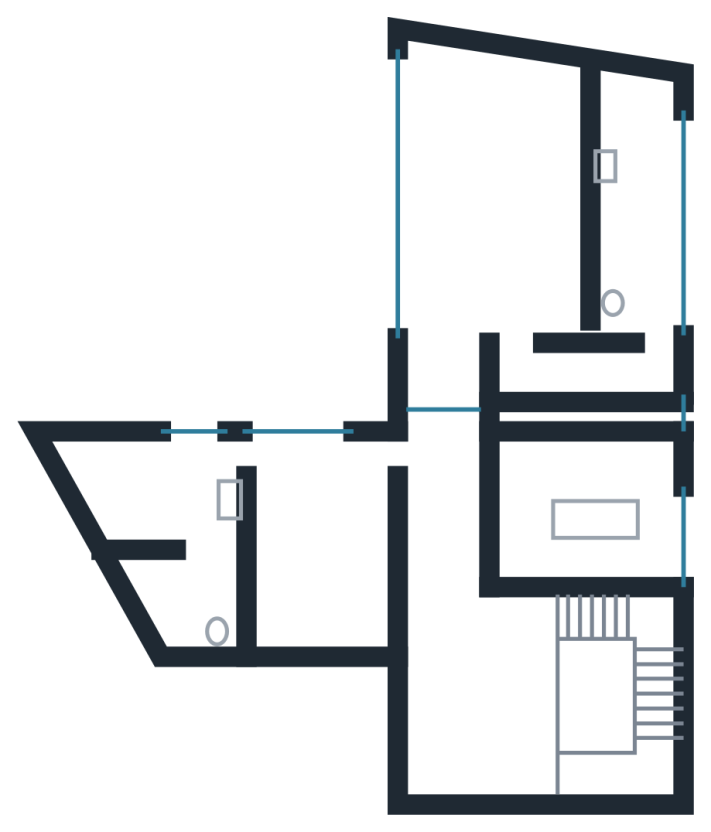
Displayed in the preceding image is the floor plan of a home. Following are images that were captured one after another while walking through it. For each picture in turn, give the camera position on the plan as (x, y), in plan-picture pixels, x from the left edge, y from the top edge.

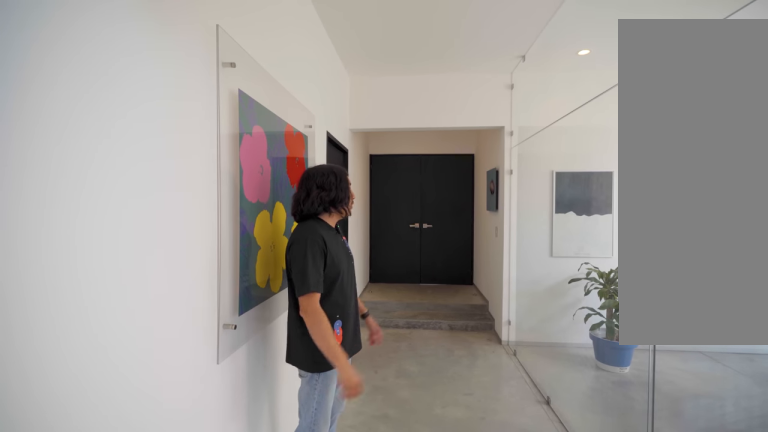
(444, 561)
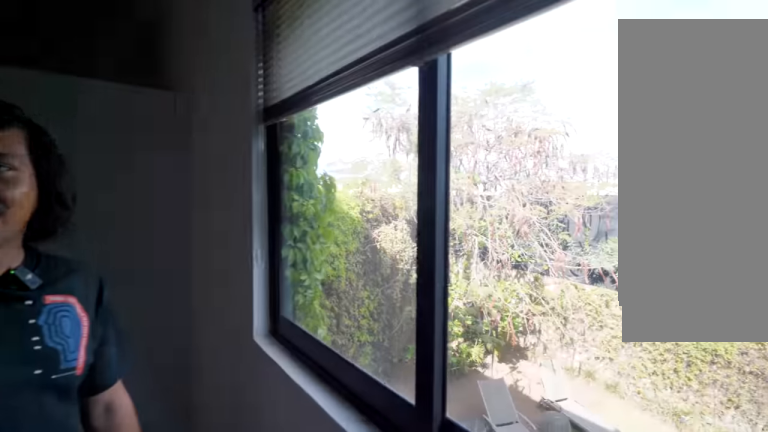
(195, 471)
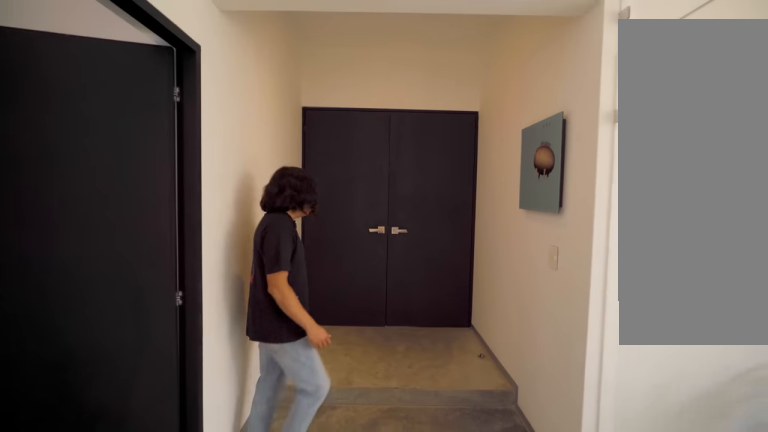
(435, 457)
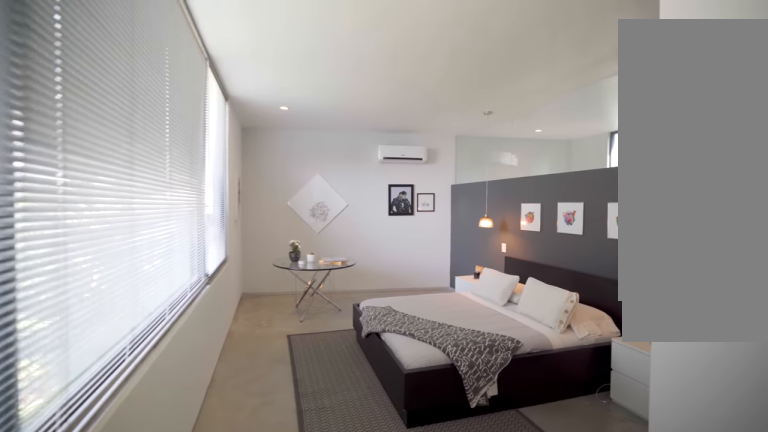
(443, 401)
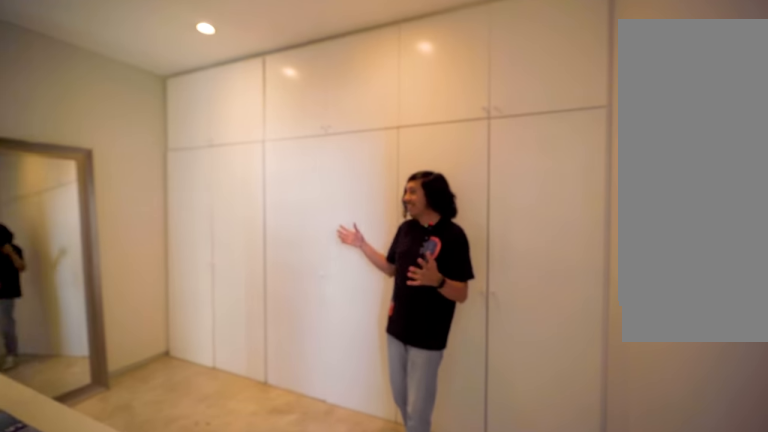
(511, 311)
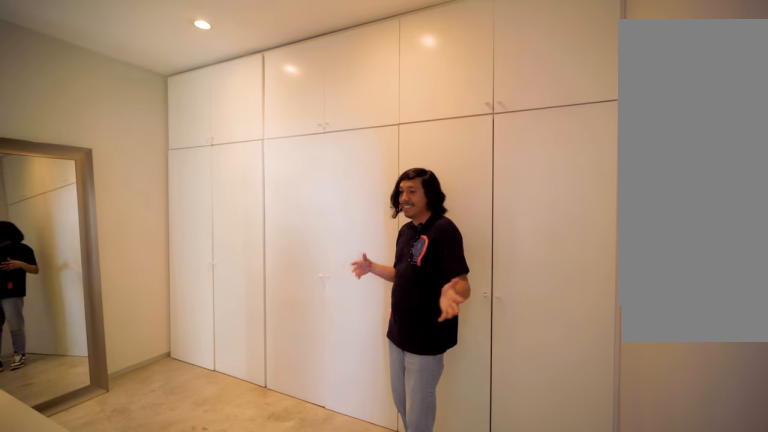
(512, 313)
